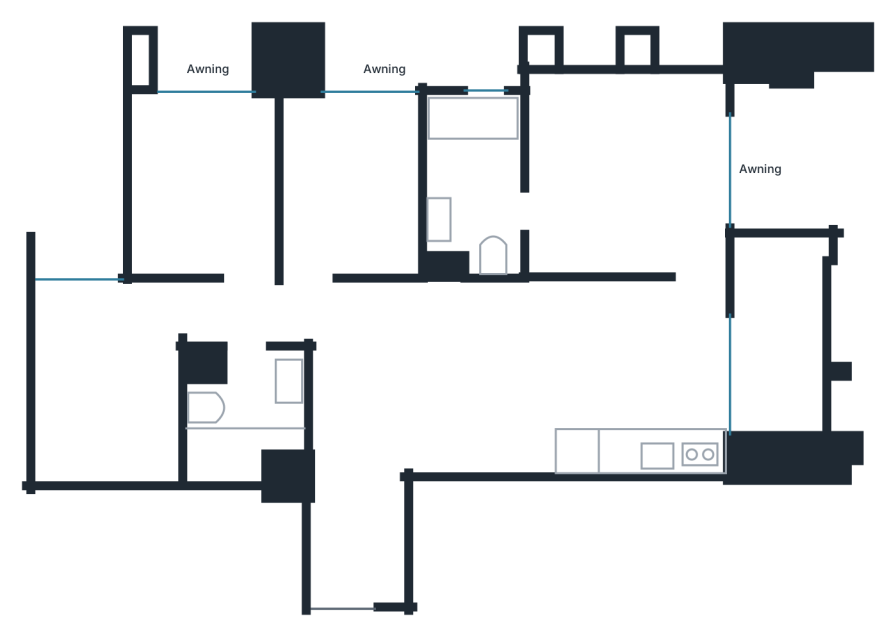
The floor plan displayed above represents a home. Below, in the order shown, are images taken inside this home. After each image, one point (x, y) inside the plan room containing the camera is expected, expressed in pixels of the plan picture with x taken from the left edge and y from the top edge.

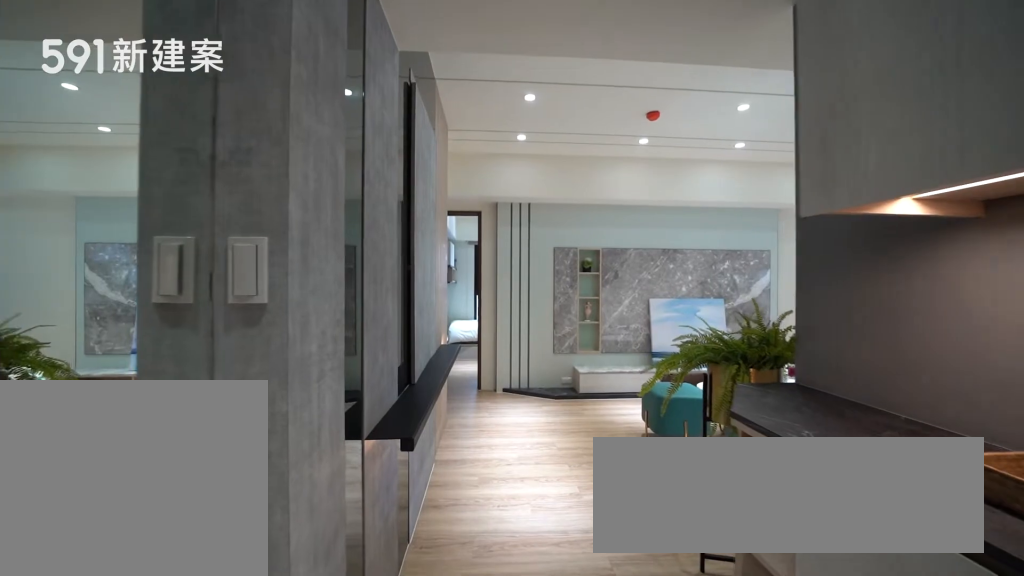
(359, 537)
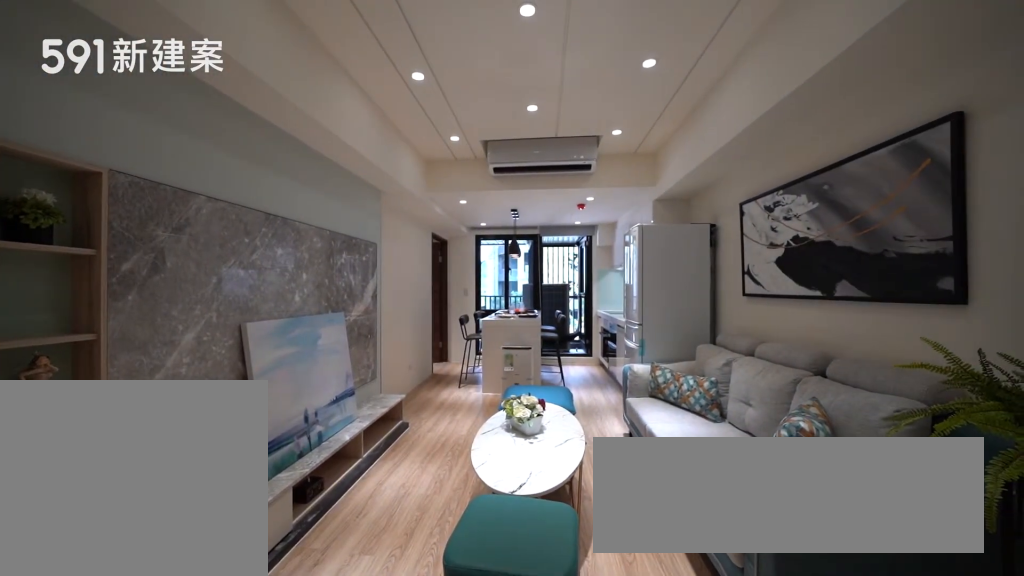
(436, 376)
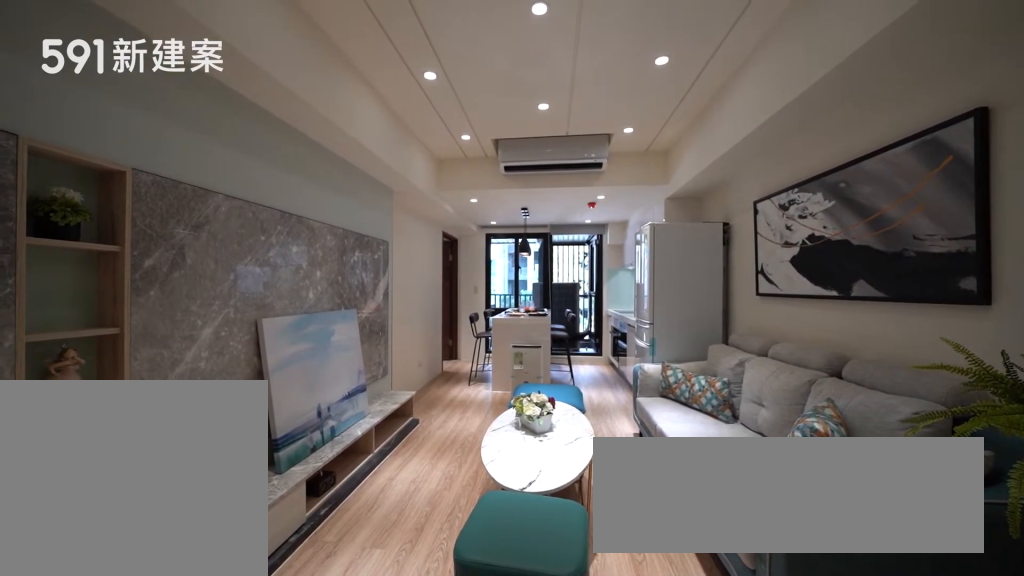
(436, 376)
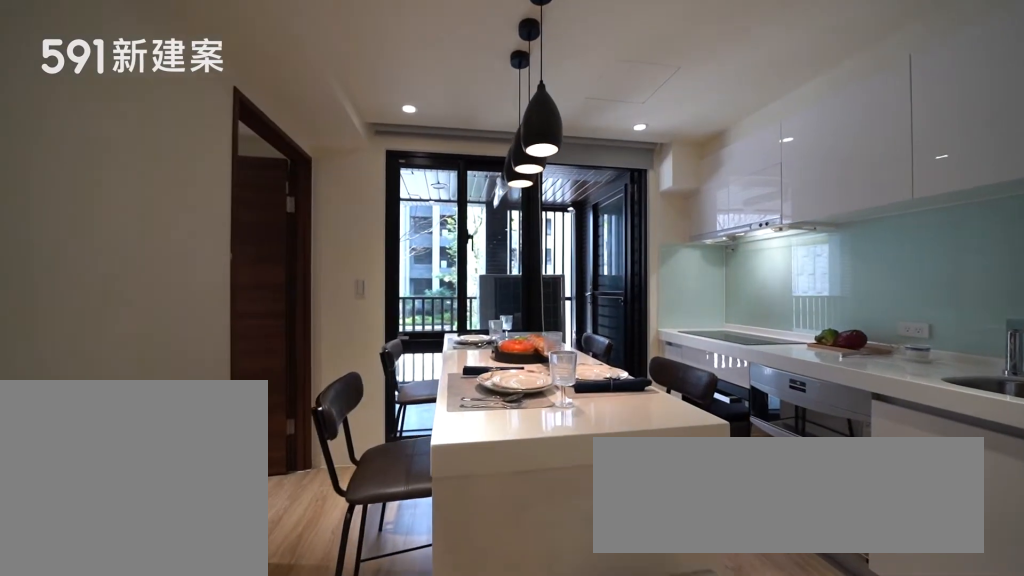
(636, 338)
